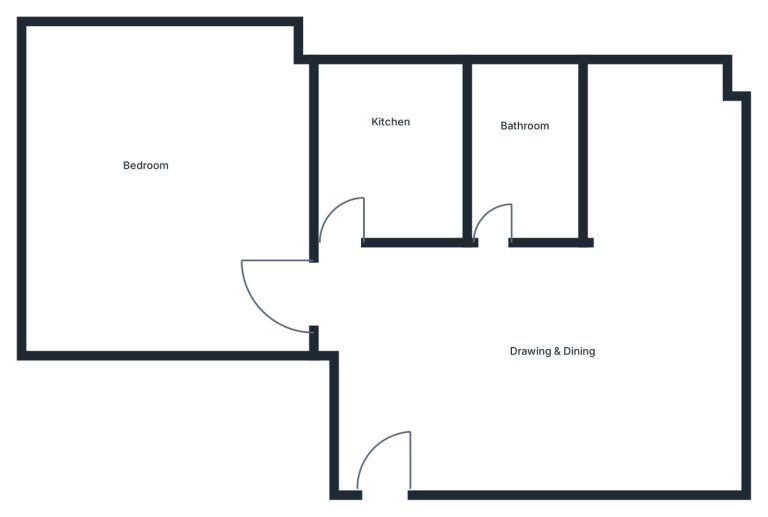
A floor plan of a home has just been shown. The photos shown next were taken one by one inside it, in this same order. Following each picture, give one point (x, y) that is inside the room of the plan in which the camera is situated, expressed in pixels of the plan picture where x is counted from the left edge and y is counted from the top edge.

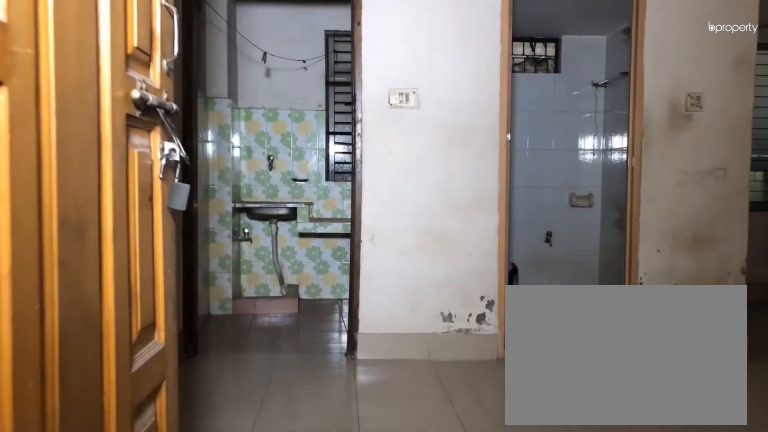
(409, 458)
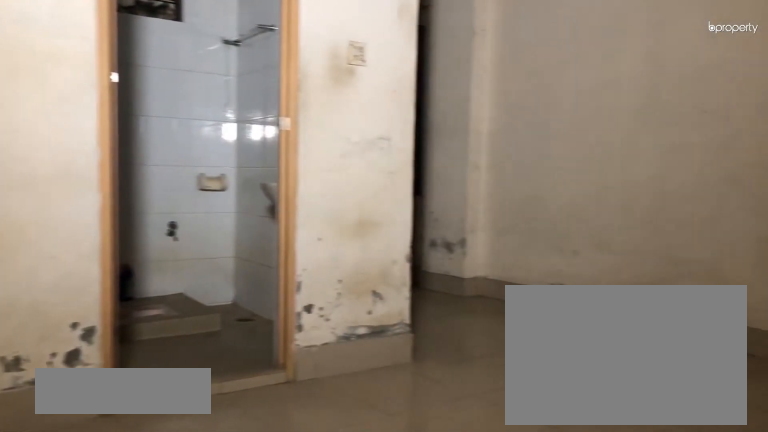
(537, 360)
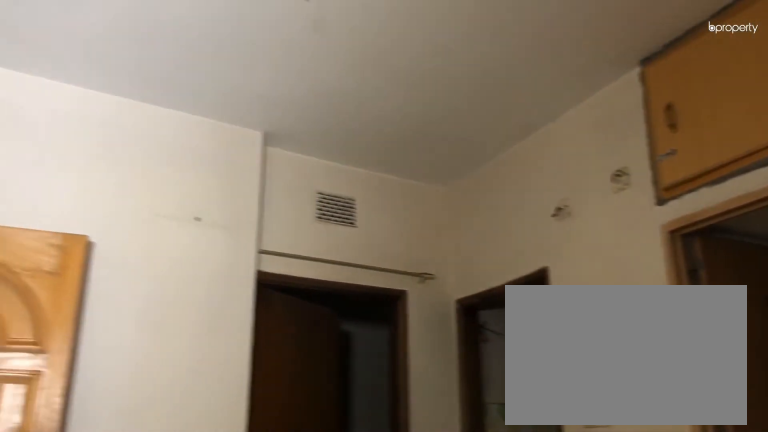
(537, 360)
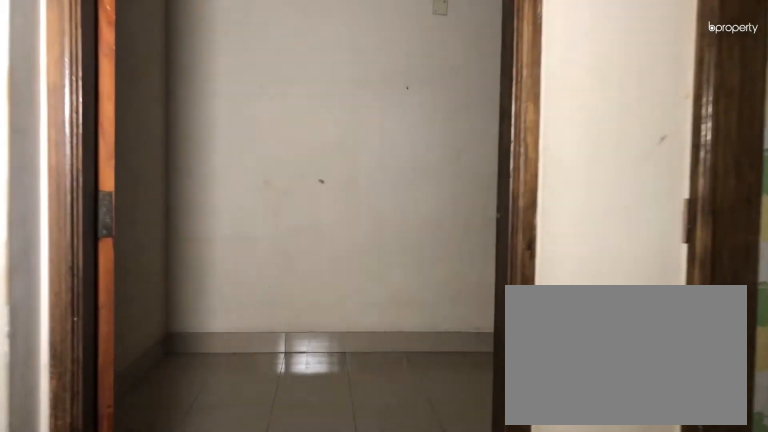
(297, 284)
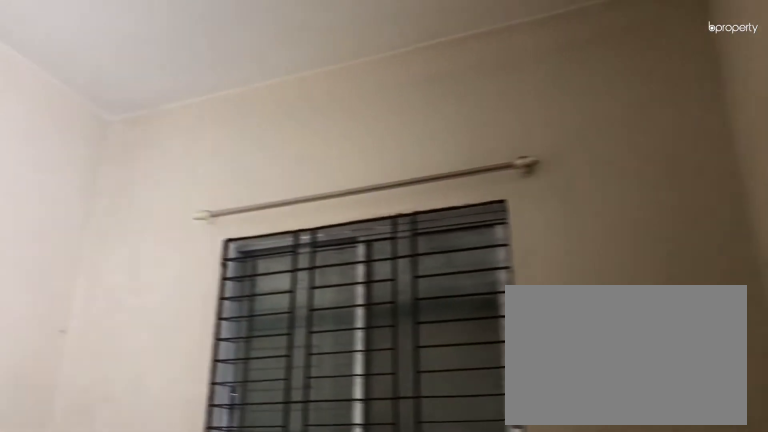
(115, 182)
